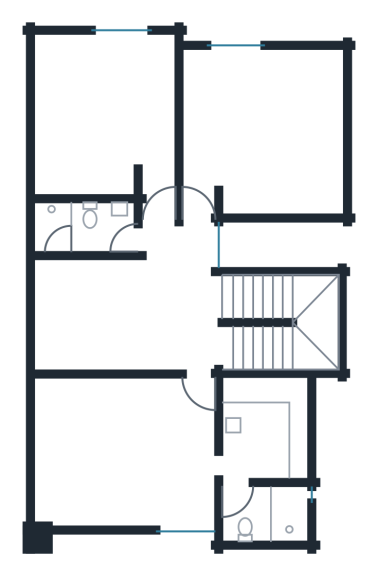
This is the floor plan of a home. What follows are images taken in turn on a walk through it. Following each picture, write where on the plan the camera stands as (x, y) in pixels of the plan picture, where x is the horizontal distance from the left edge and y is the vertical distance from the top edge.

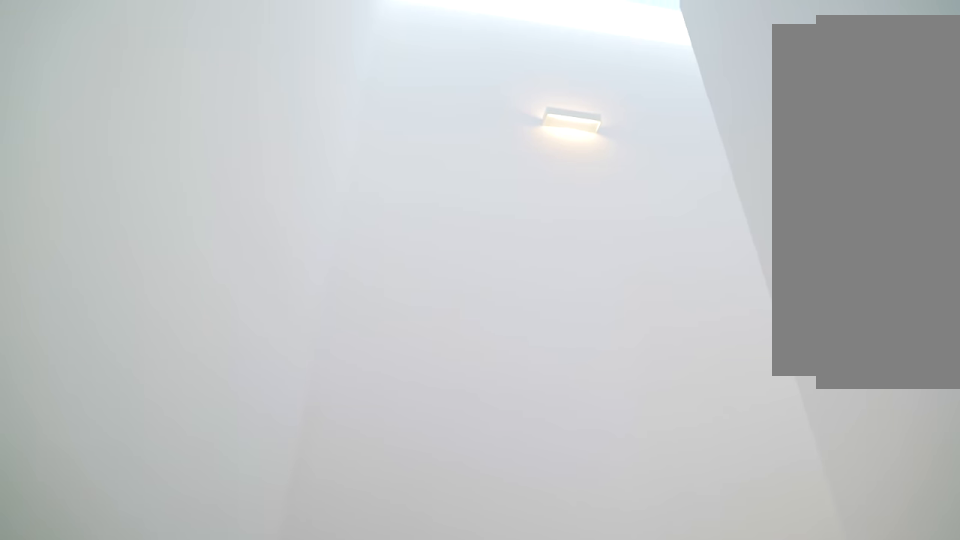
(276, 301)
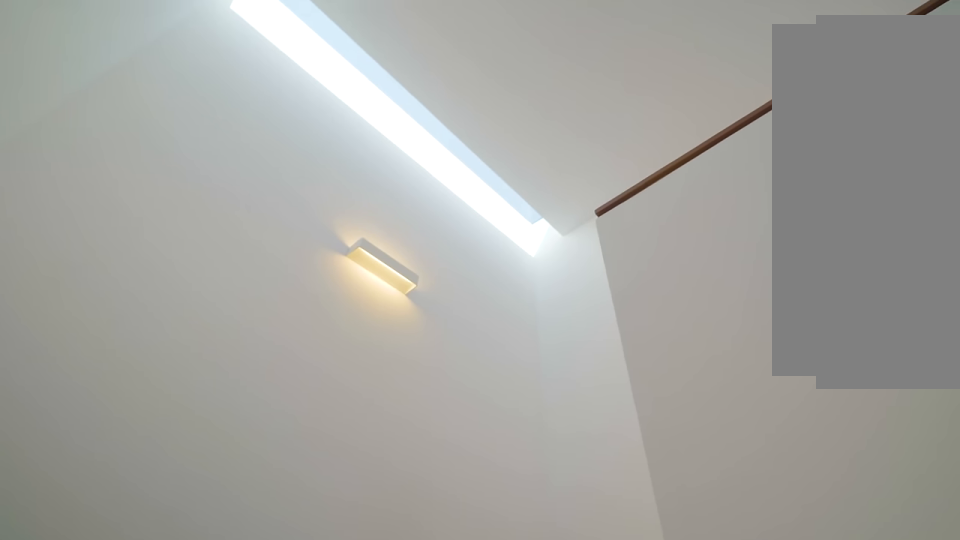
(297, 299)
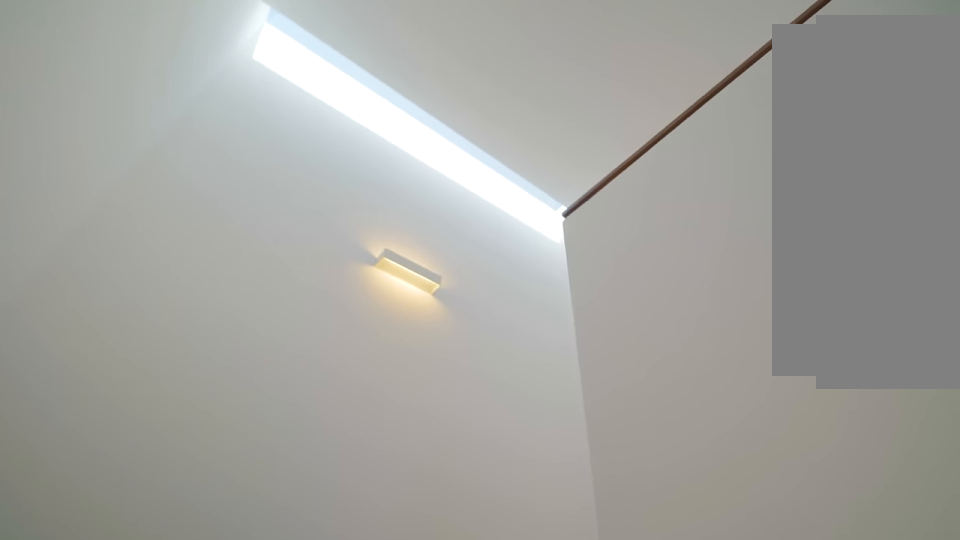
(278, 294)
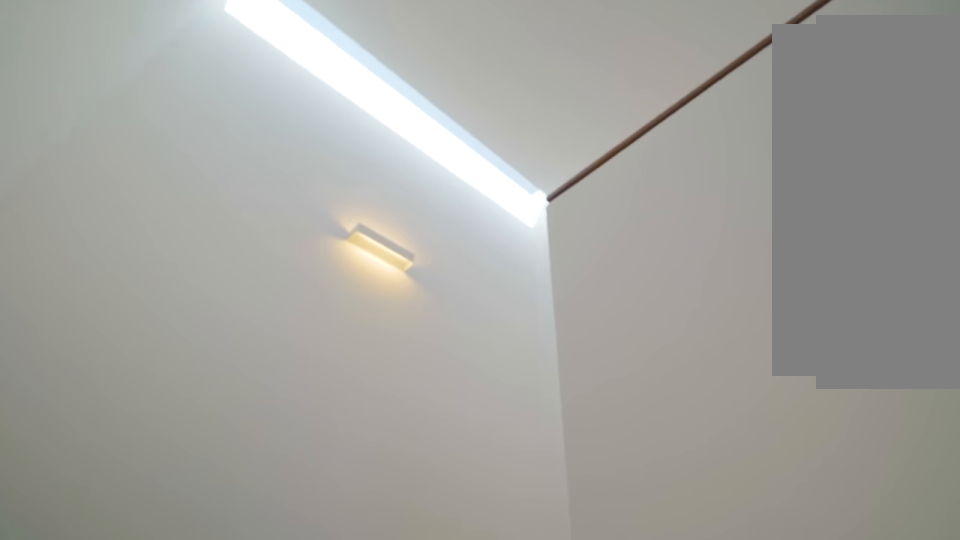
(278, 294)
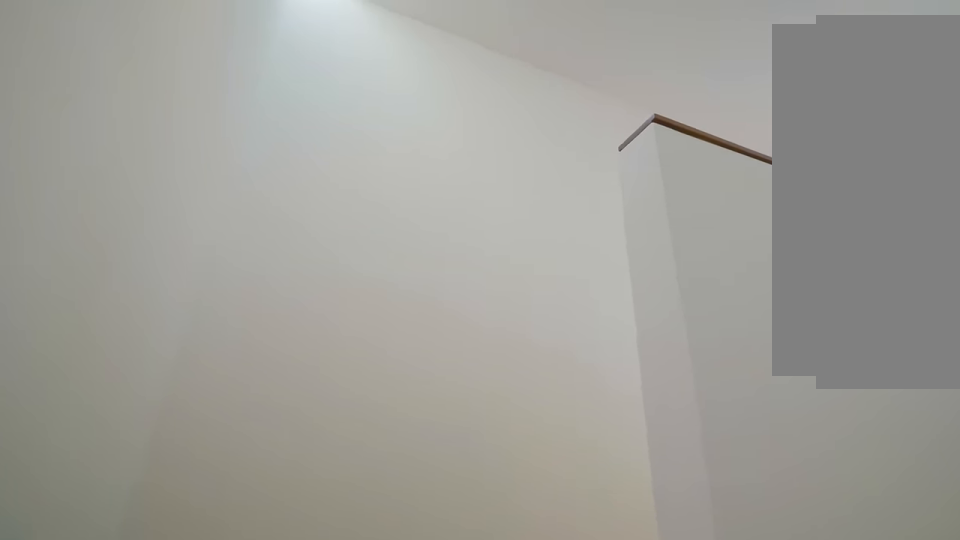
(306, 297)
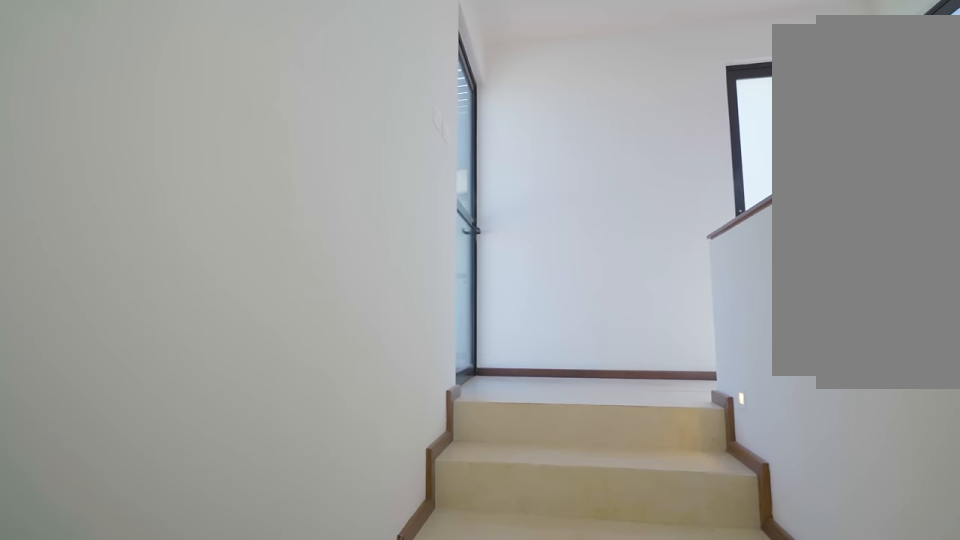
(313, 334)
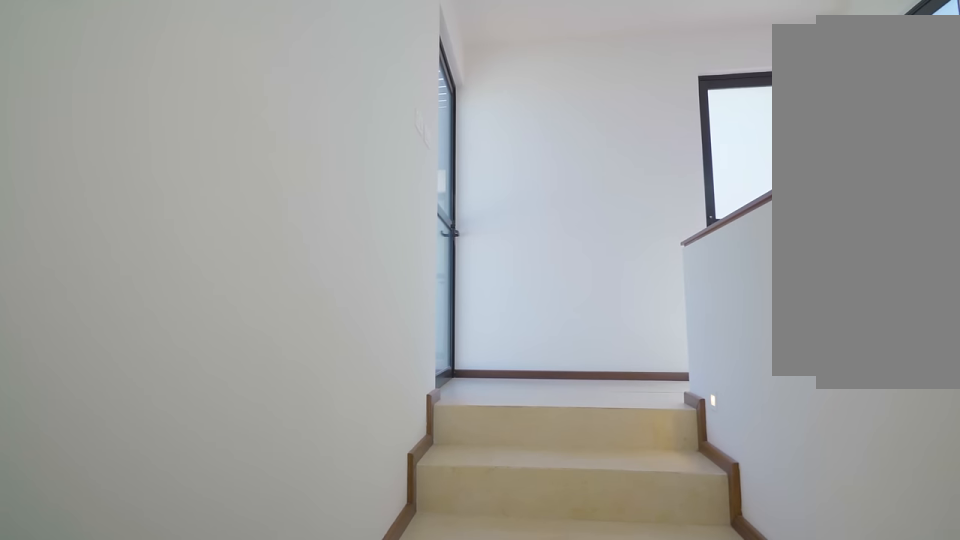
(314, 339)
